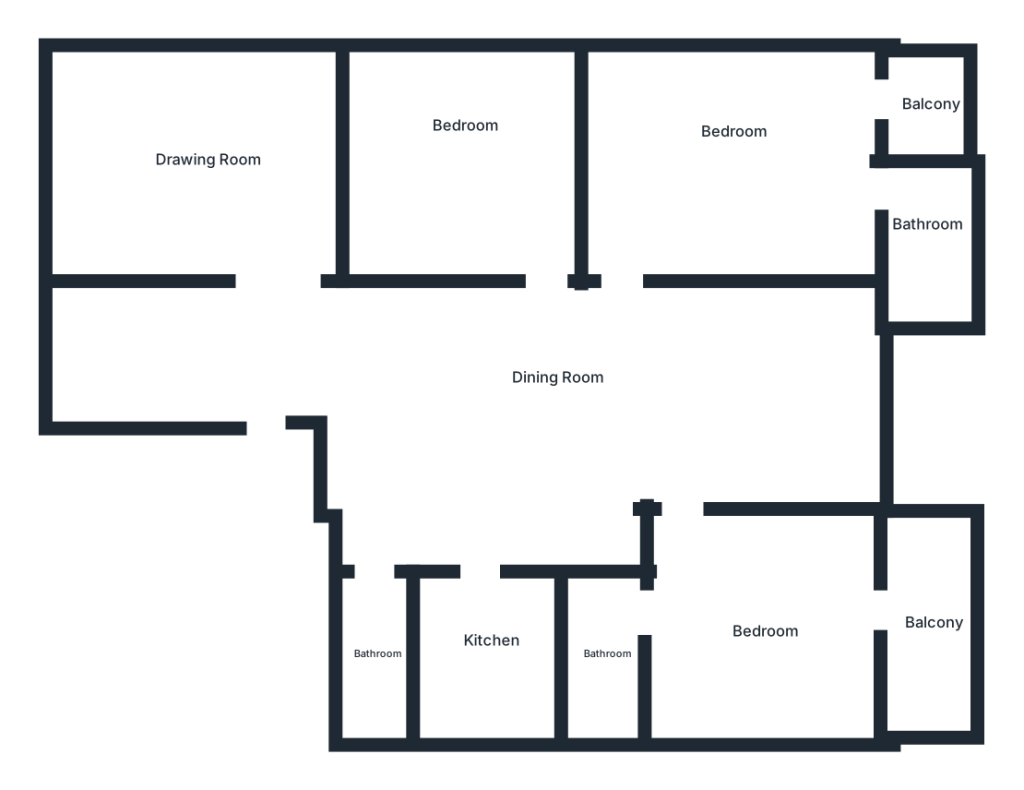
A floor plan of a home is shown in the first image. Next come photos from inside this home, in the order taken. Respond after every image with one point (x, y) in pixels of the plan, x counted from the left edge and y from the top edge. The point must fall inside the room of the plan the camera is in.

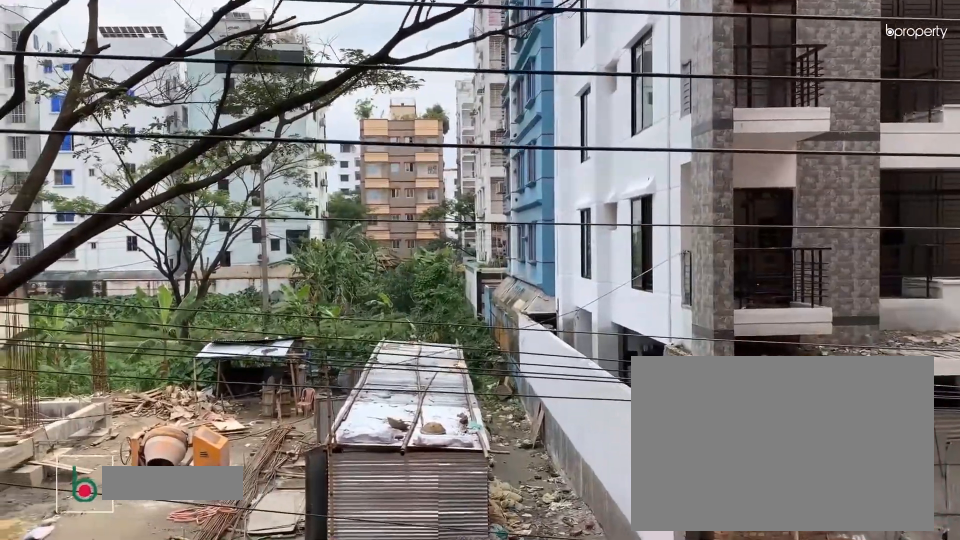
(913, 624)
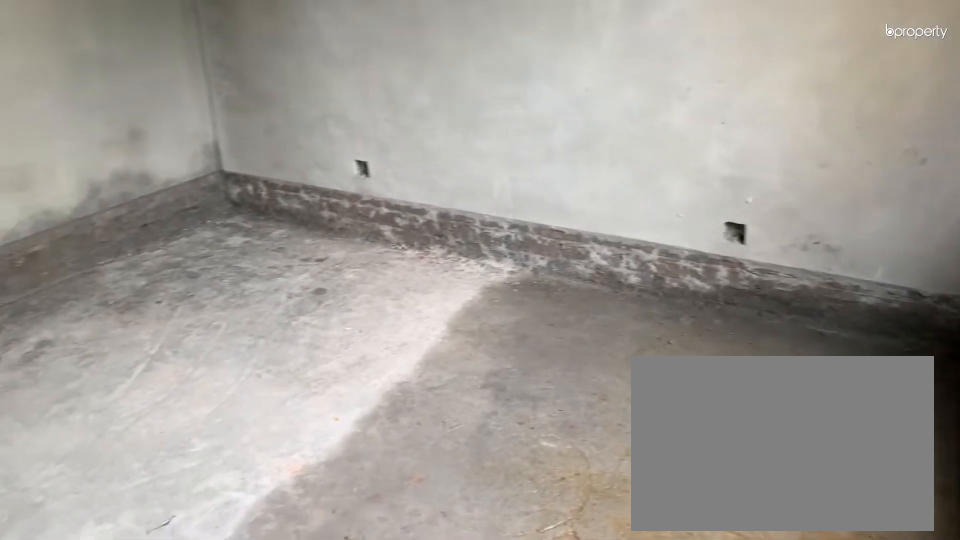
(455, 140)
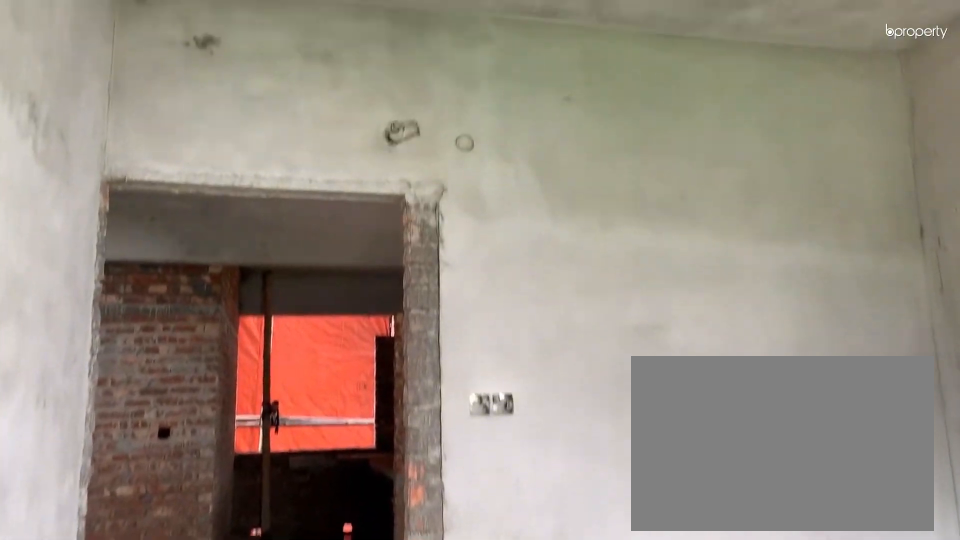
(455, 140)
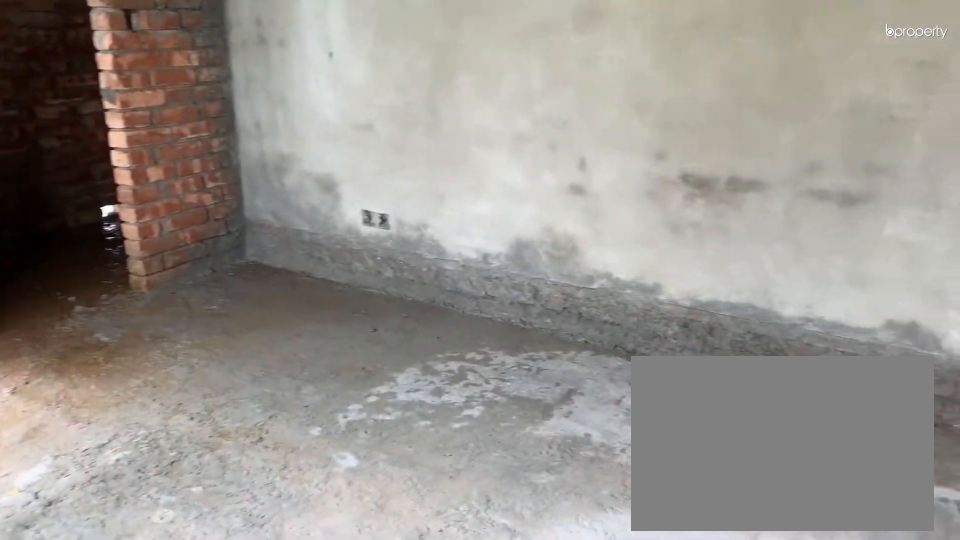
(737, 138)
